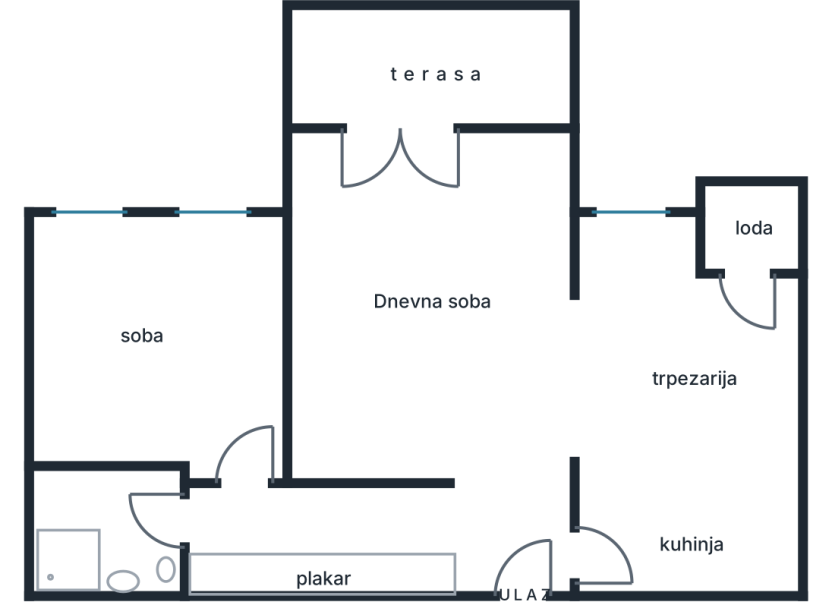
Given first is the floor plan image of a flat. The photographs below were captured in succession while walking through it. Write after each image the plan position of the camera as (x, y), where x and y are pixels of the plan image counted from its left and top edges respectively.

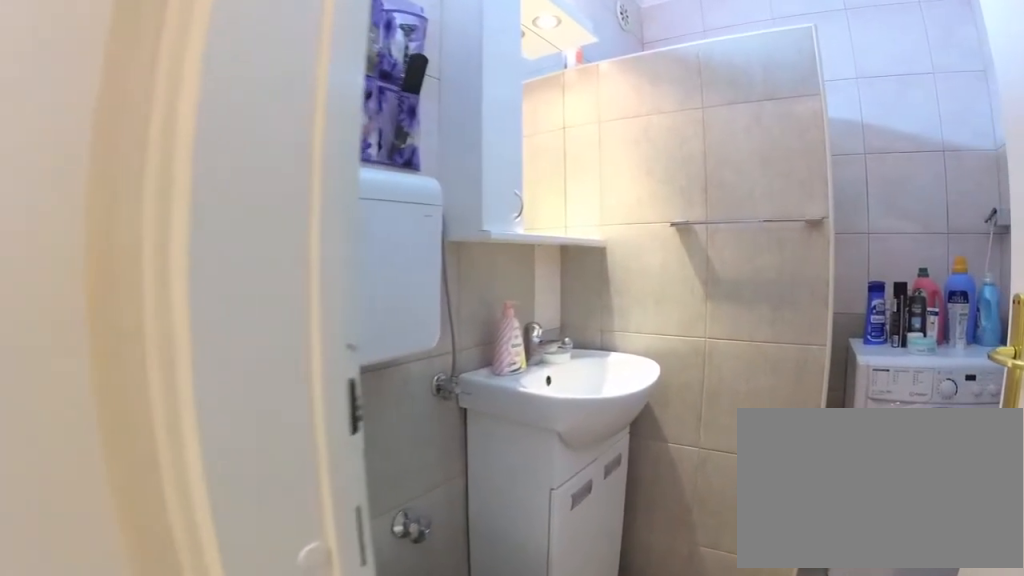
(224, 505)
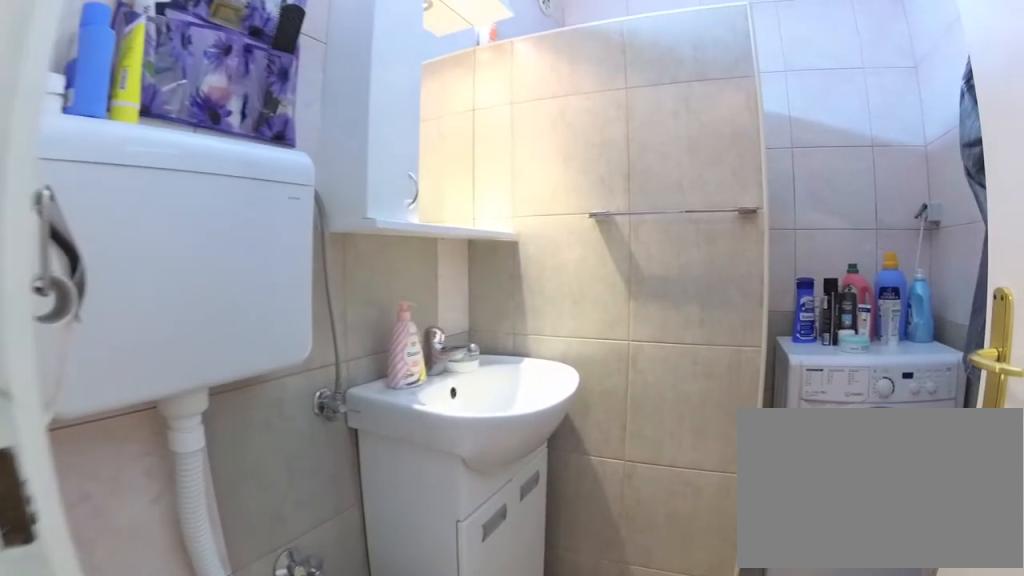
(215, 512)
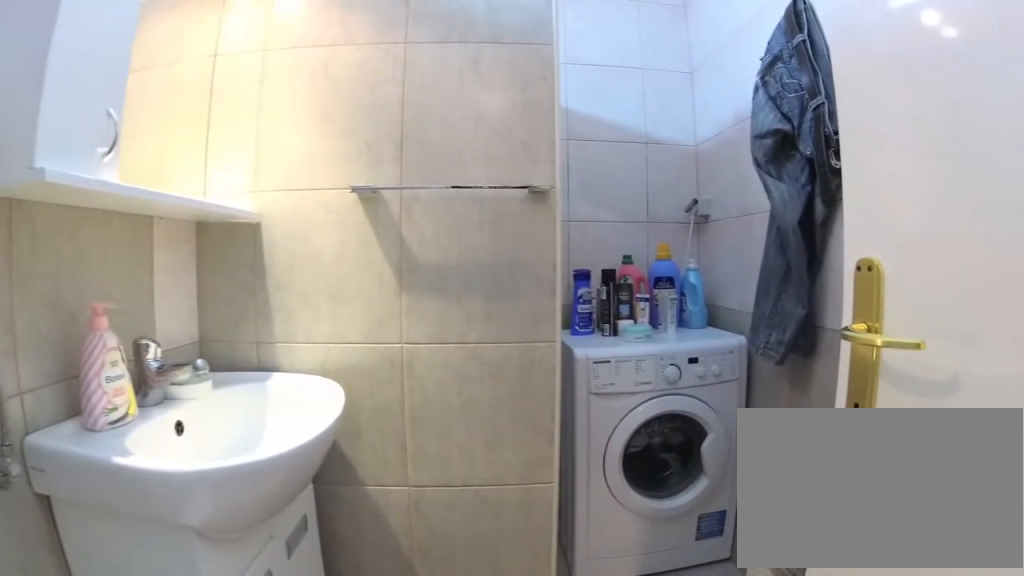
(190, 519)
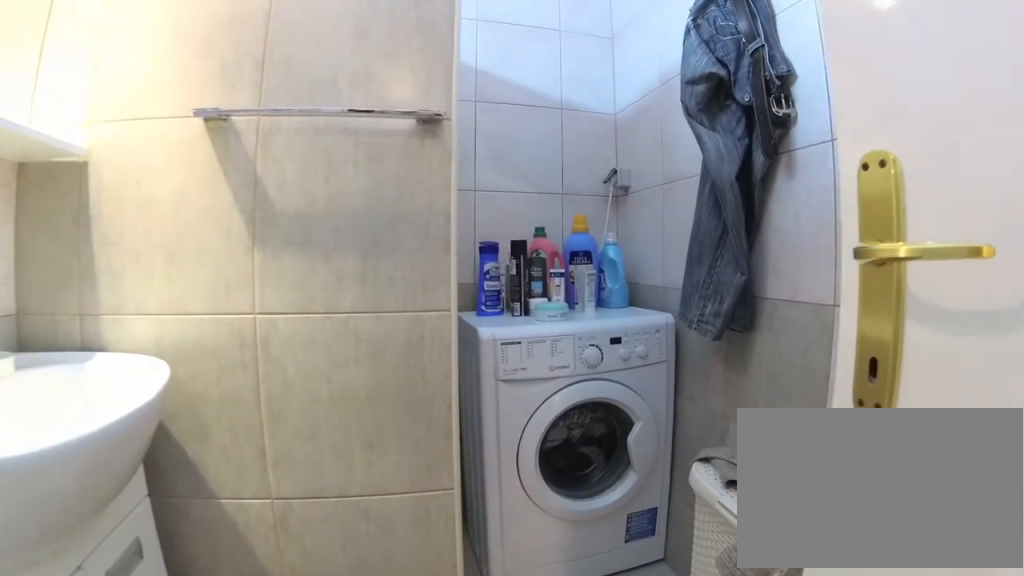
(167, 519)
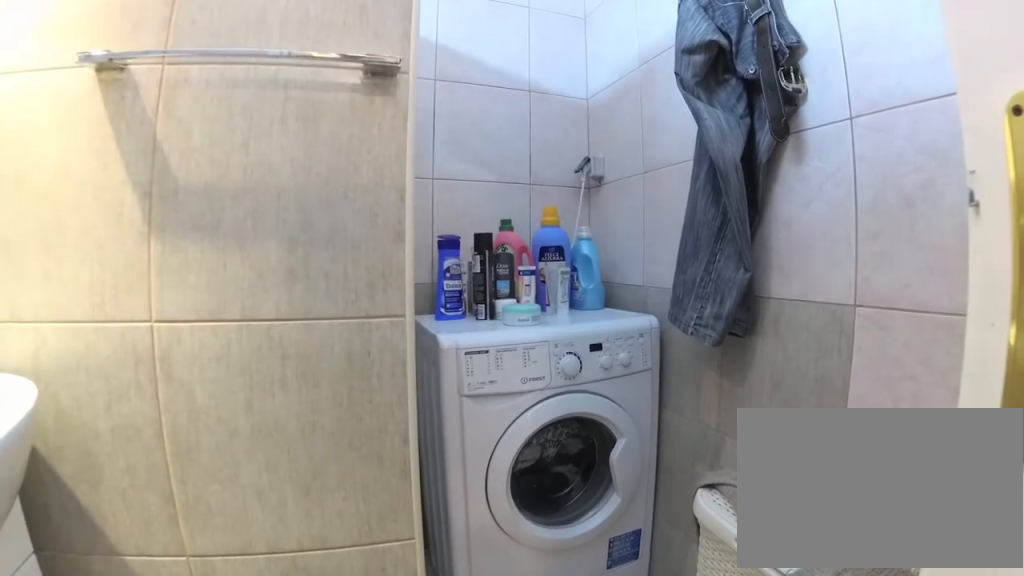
(156, 519)
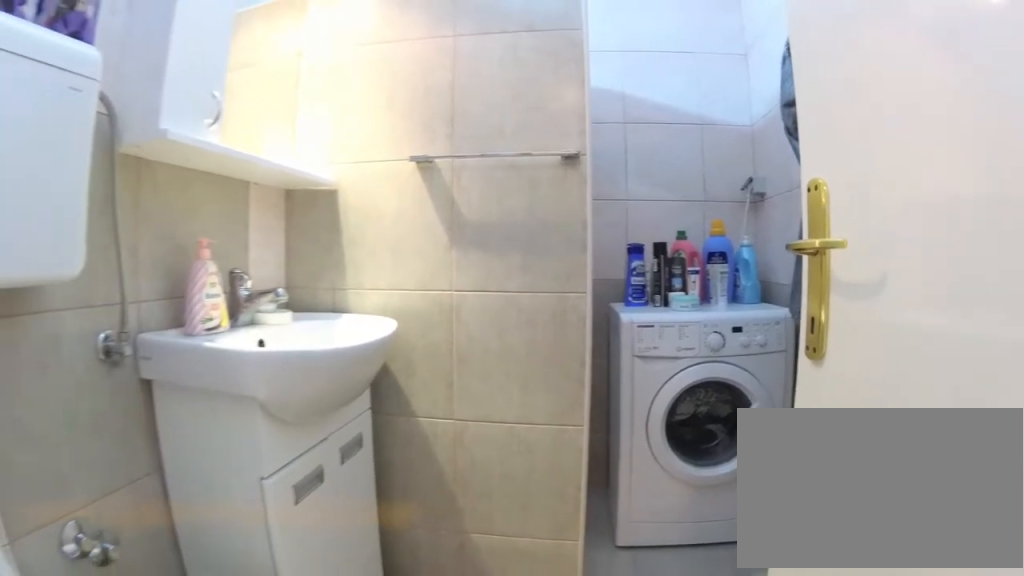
(214, 518)
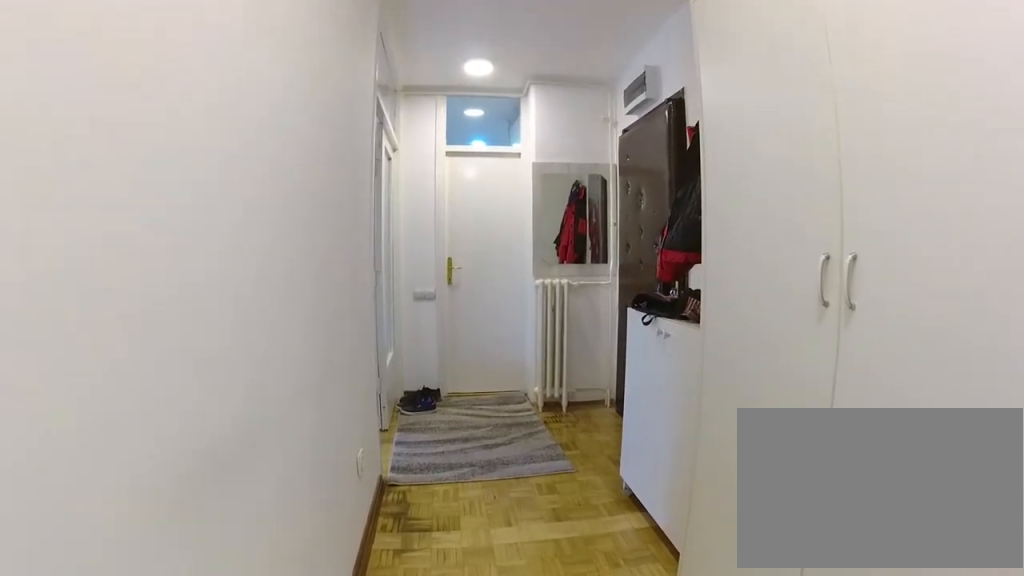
(225, 515)
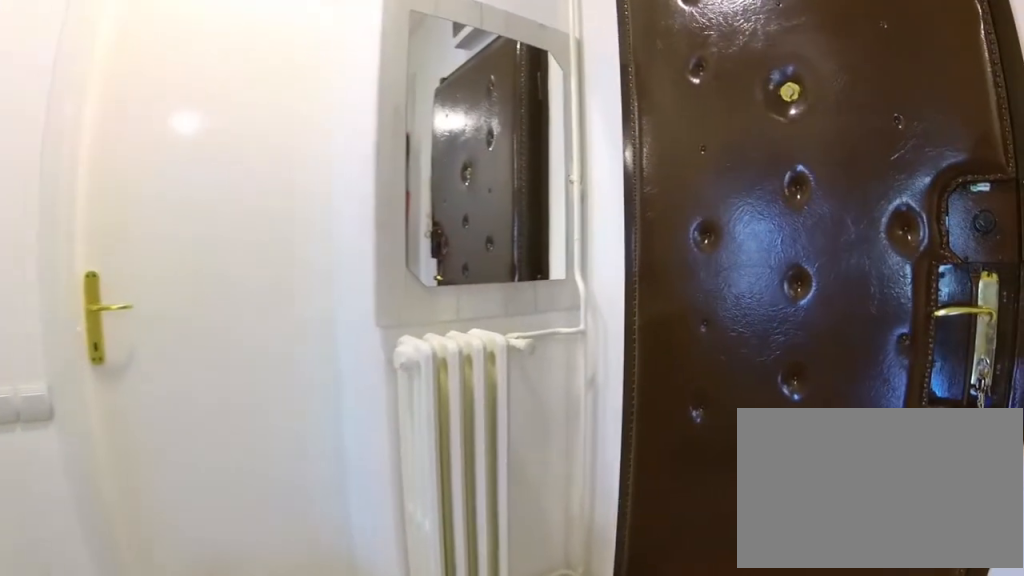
(436, 512)
